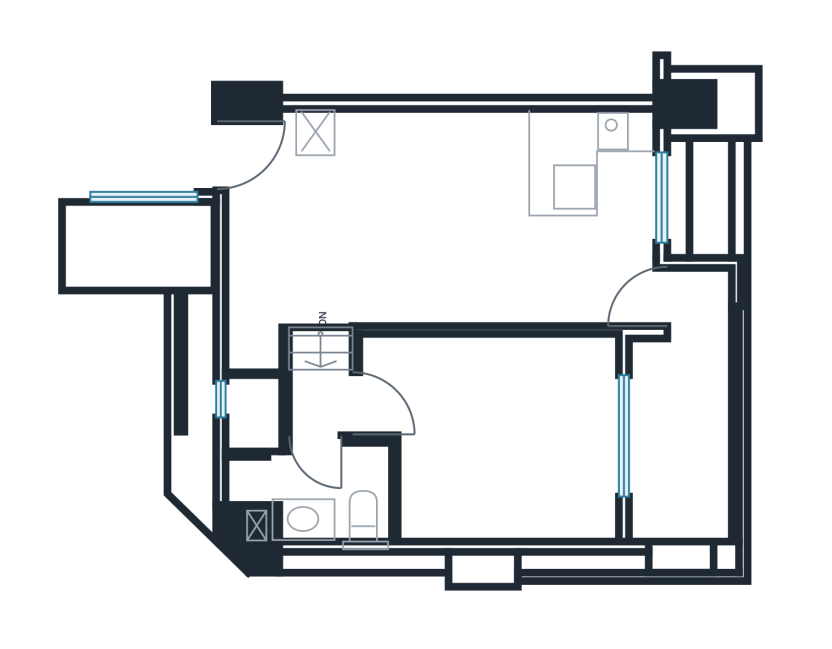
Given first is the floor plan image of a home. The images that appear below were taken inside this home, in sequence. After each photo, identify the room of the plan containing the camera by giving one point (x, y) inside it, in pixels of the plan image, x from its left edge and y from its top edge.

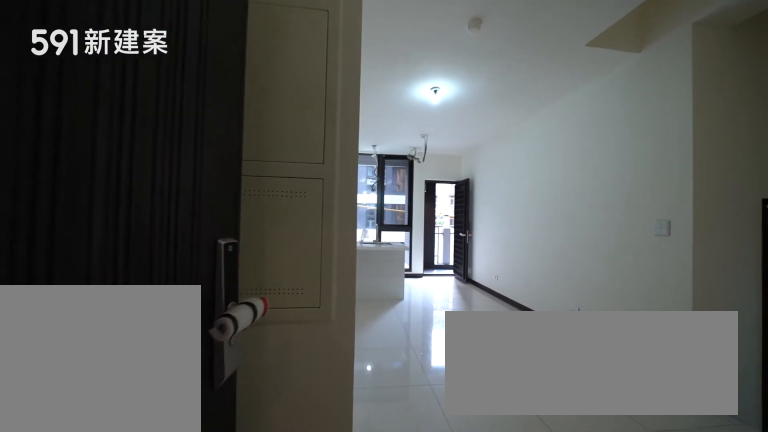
(256, 160)
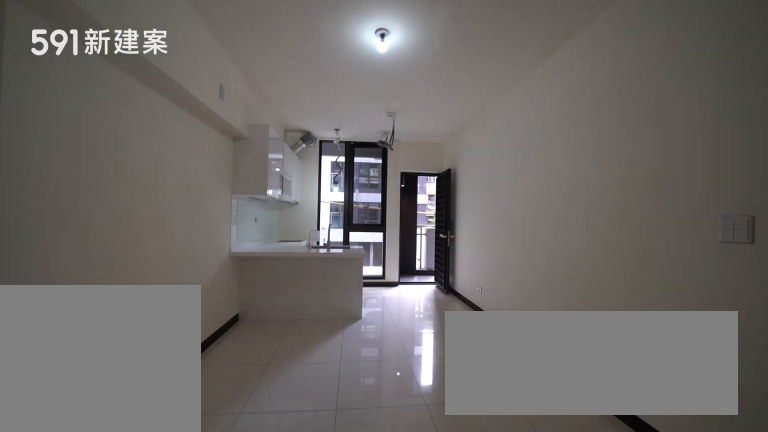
(381, 231)
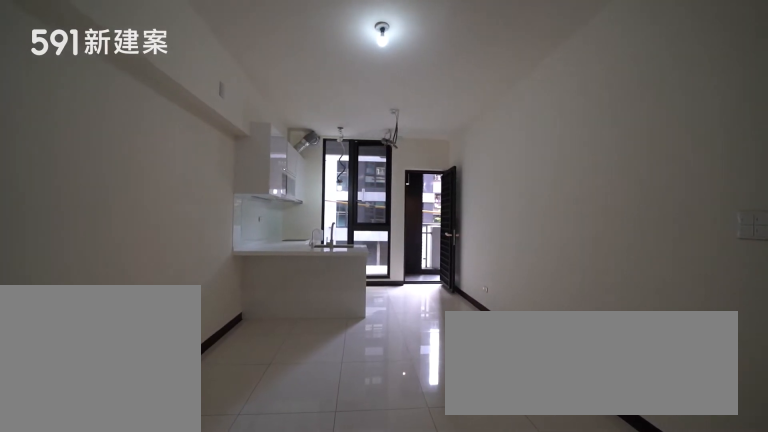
(381, 231)
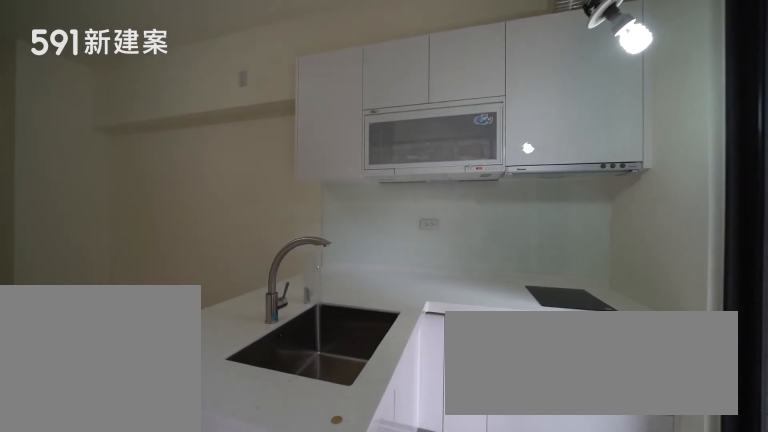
(585, 187)
